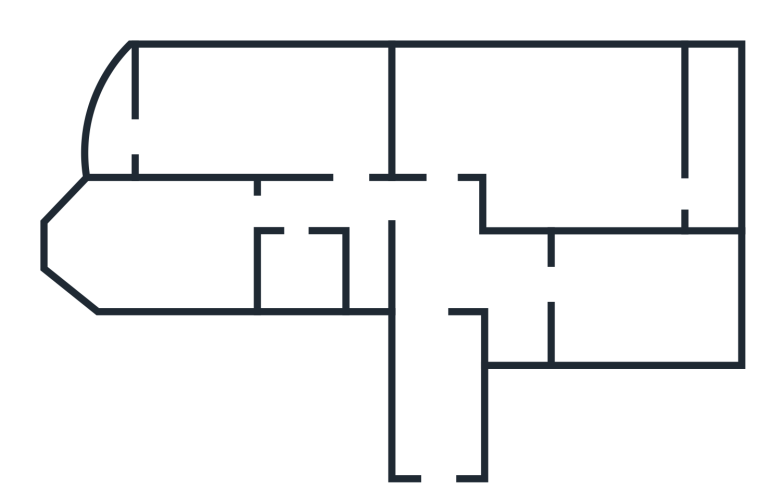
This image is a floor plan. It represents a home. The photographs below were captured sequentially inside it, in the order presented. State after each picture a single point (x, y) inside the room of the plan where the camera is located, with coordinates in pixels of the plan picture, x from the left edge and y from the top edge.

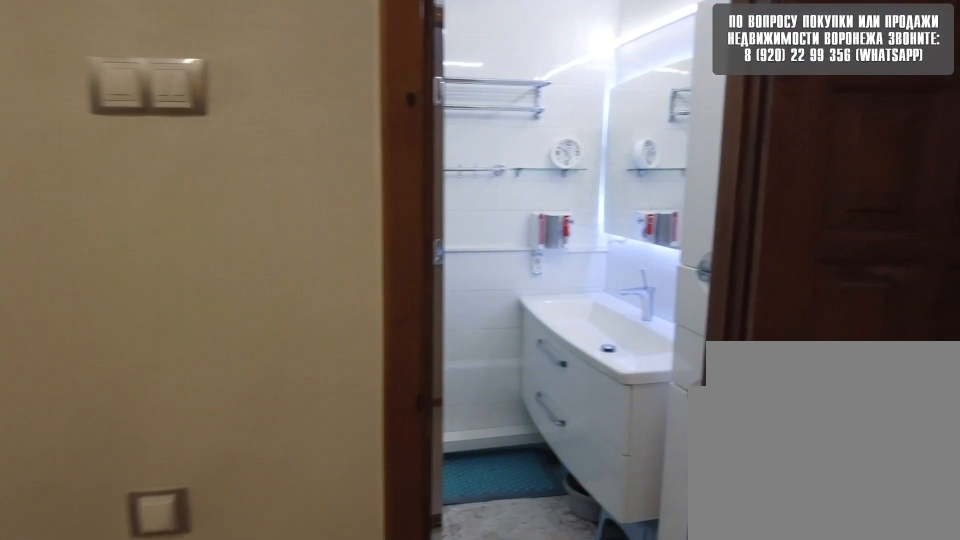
(366, 191)
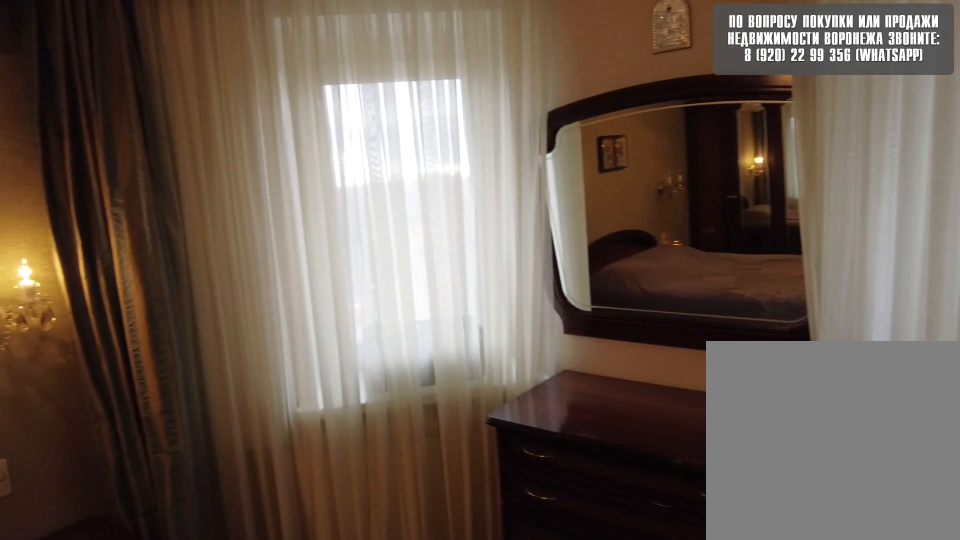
(178, 238)
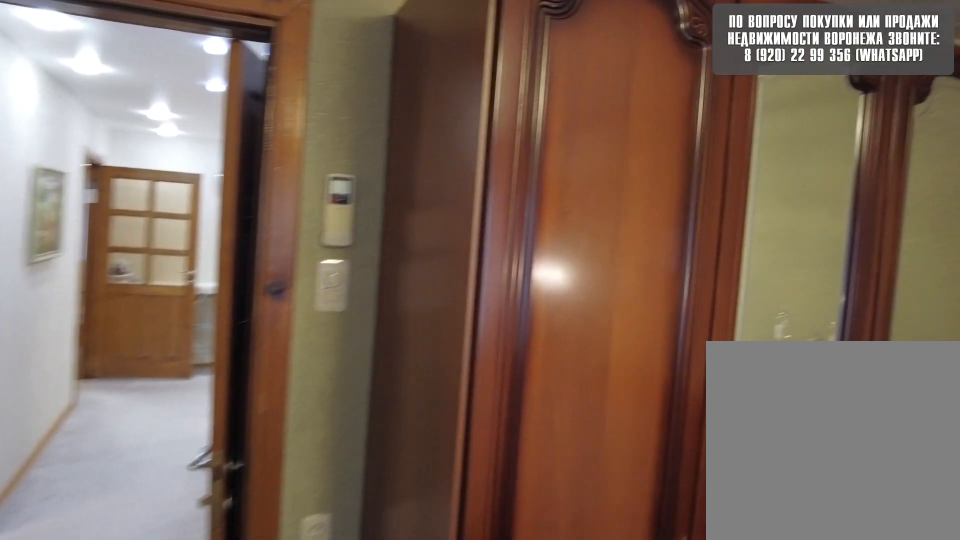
(178, 238)
